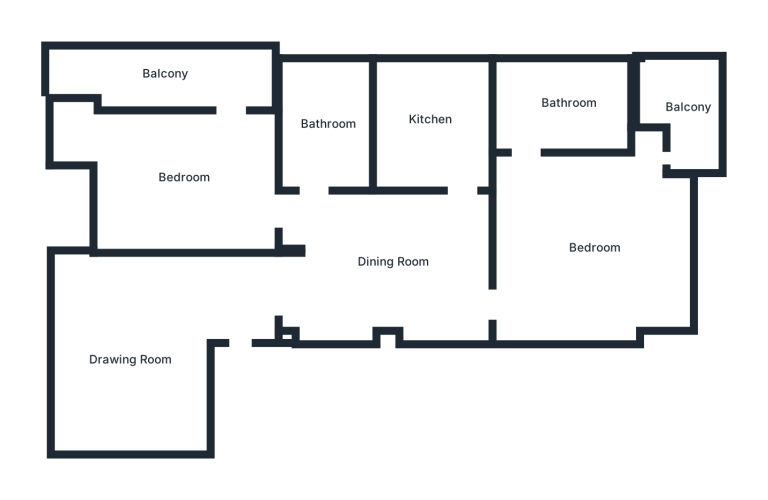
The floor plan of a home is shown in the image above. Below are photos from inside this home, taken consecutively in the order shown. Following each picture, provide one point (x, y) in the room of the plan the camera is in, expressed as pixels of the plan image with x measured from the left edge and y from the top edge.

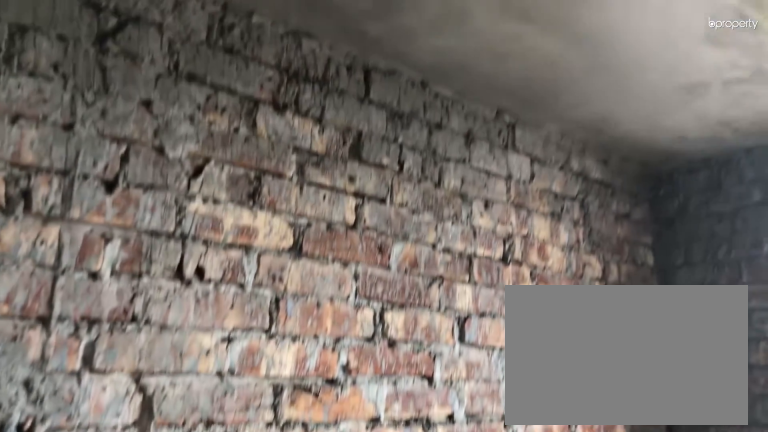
(429, 117)
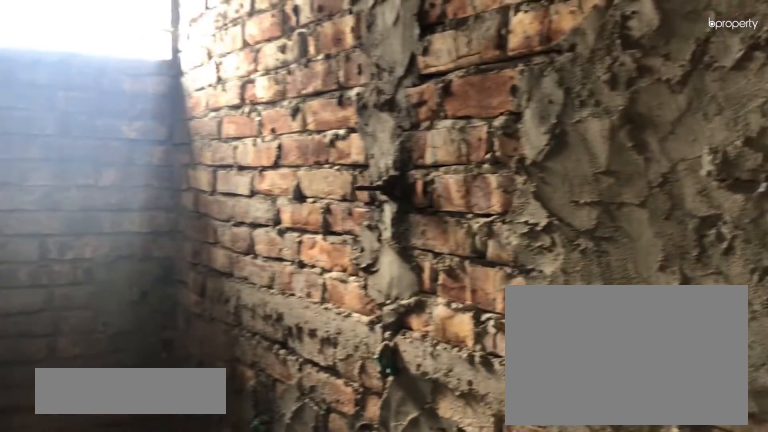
(322, 124)
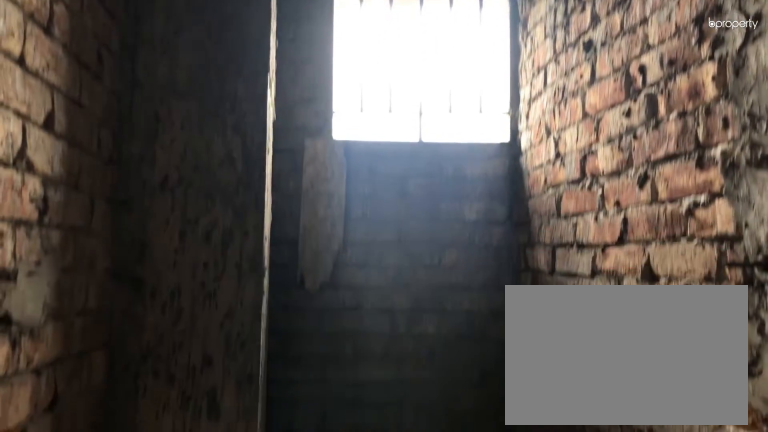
(322, 124)
